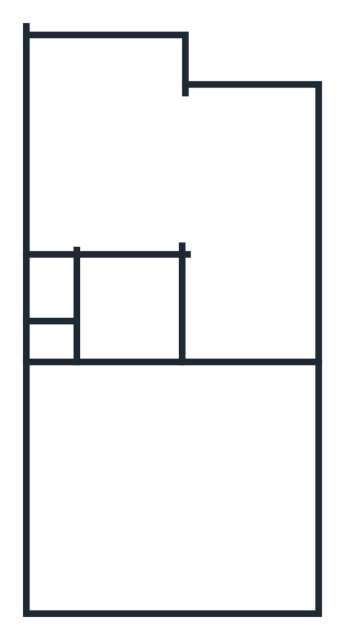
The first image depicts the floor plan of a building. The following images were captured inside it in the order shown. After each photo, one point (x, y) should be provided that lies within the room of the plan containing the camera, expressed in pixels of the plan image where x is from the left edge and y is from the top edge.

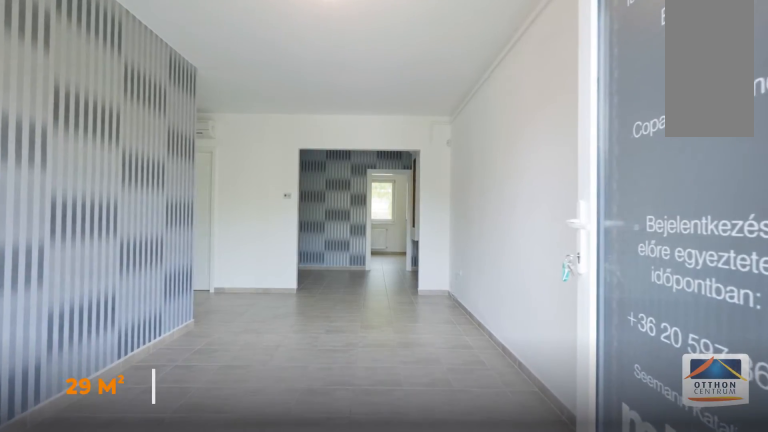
(240, 513)
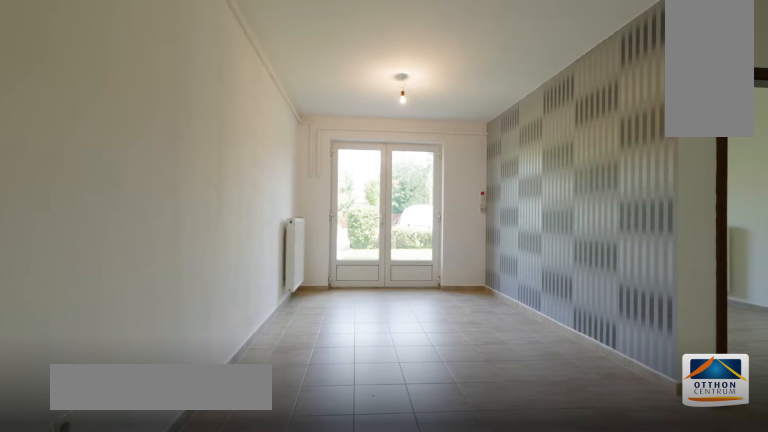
(240, 513)
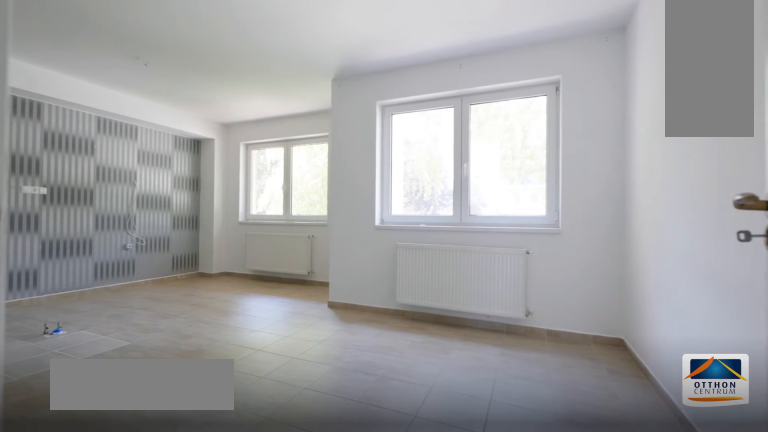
(150, 159)
